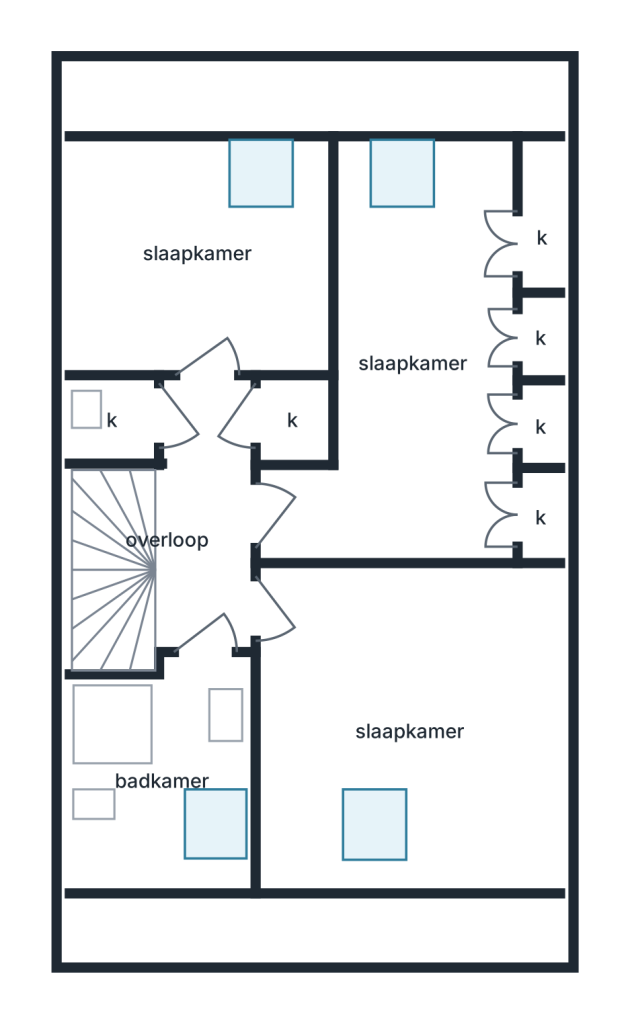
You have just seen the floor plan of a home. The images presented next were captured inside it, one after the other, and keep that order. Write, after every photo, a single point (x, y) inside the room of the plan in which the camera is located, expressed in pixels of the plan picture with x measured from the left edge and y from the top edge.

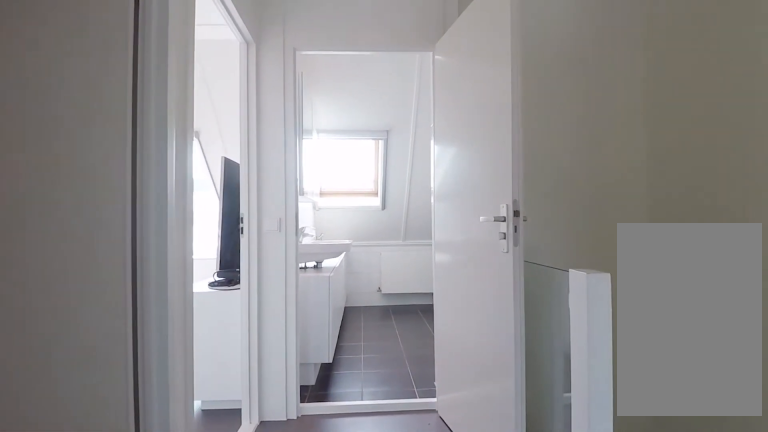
(203, 516)
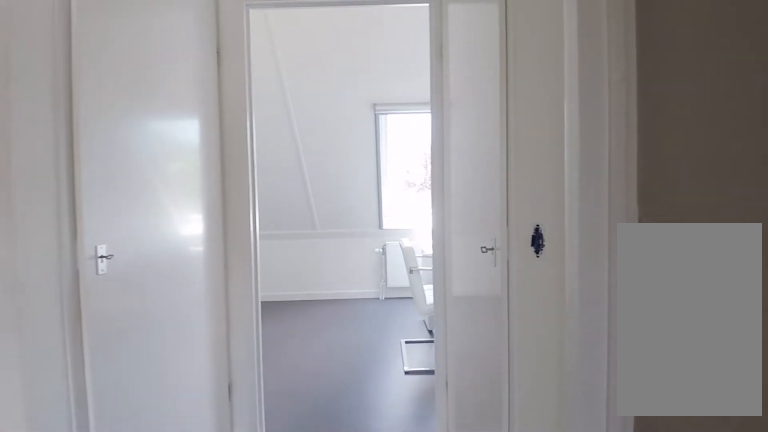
(203, 516)
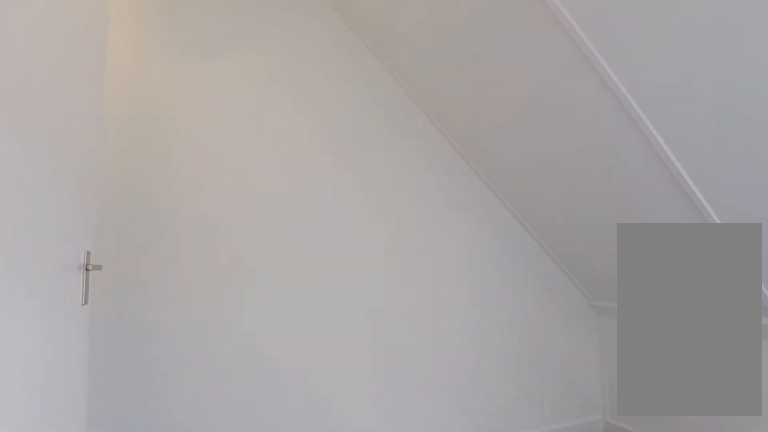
(198, 284)
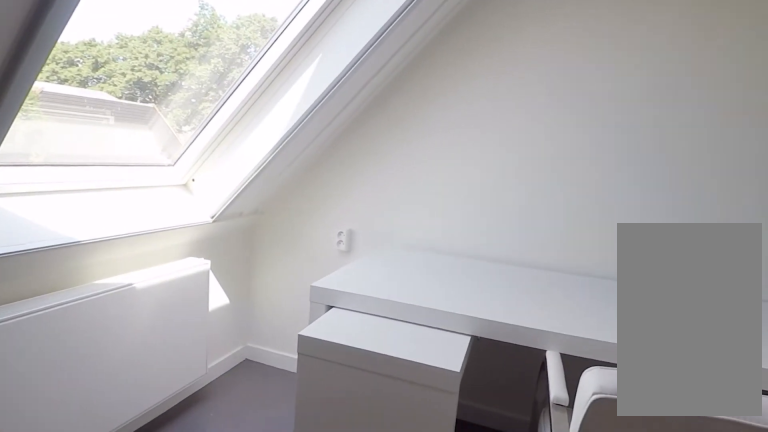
(198, 284)
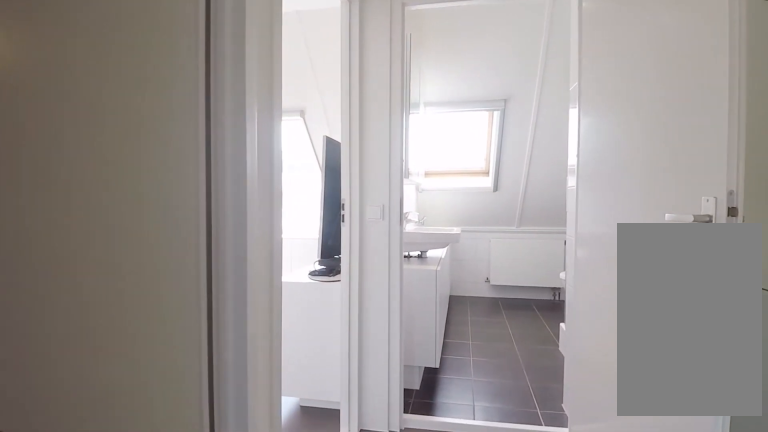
(203, 516)
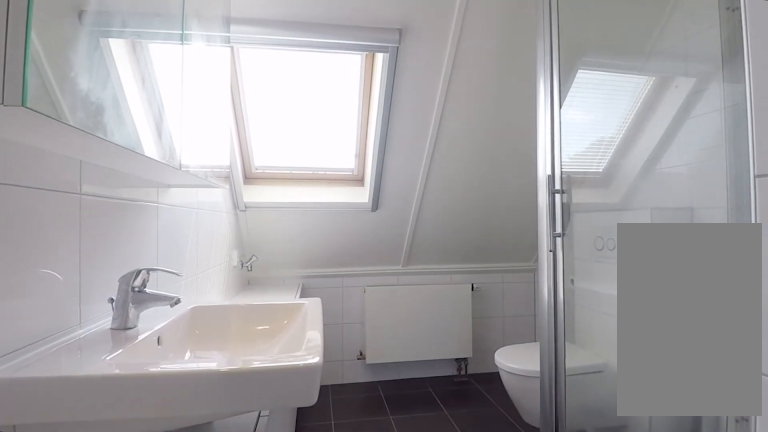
(168, 752)
